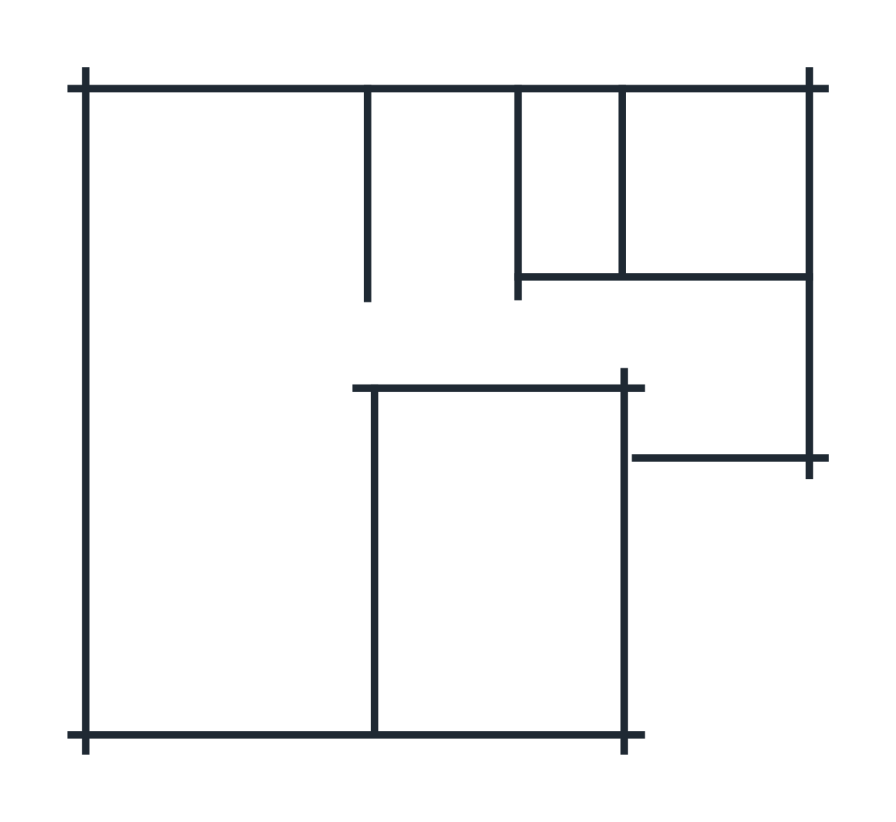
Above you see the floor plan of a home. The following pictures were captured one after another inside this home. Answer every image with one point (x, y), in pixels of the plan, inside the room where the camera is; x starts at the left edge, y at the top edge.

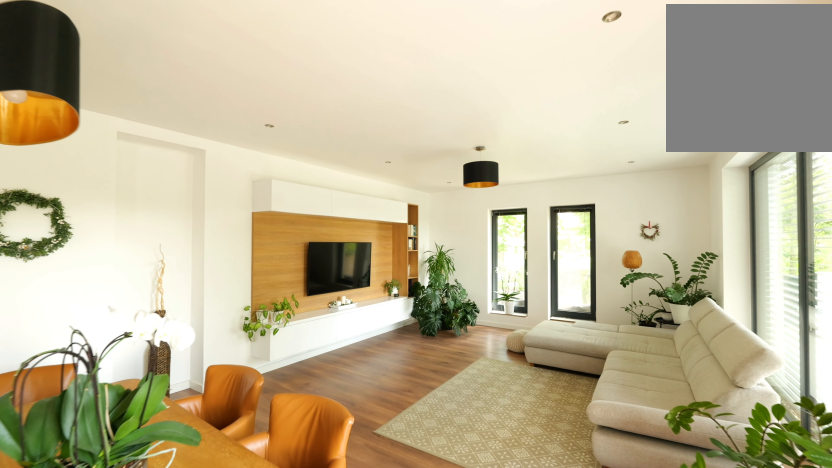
(218, 397)
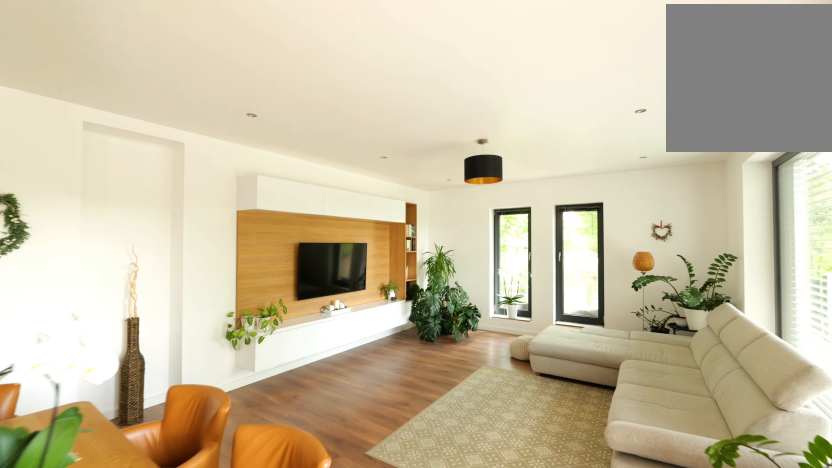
(218, 397)
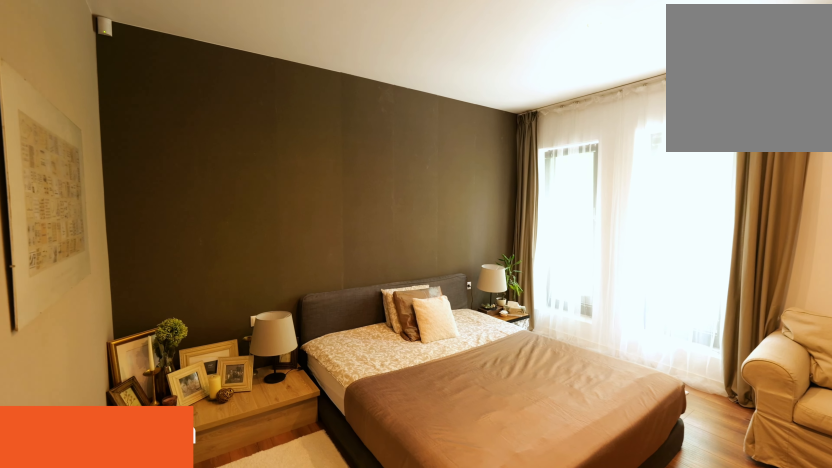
(506, 532)
